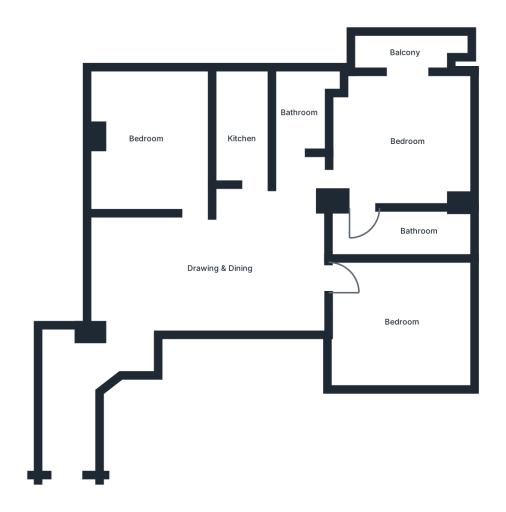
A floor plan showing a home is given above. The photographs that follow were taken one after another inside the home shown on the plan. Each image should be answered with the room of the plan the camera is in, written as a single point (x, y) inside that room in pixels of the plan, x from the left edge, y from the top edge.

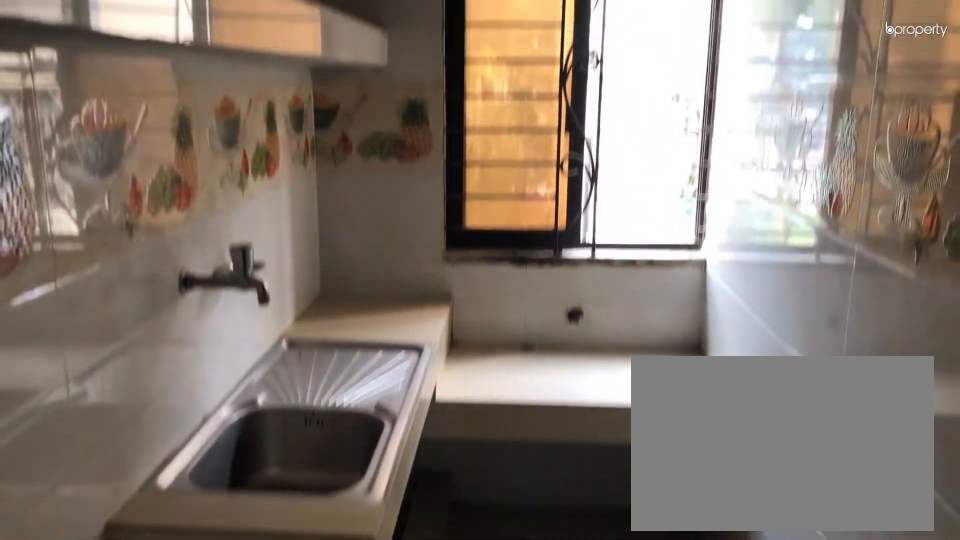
(245, 126)
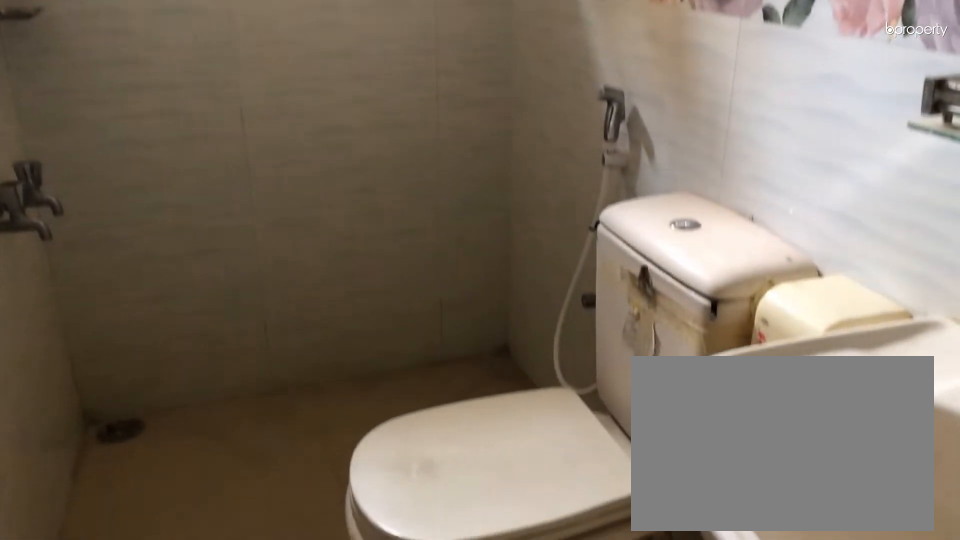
(301, 107)
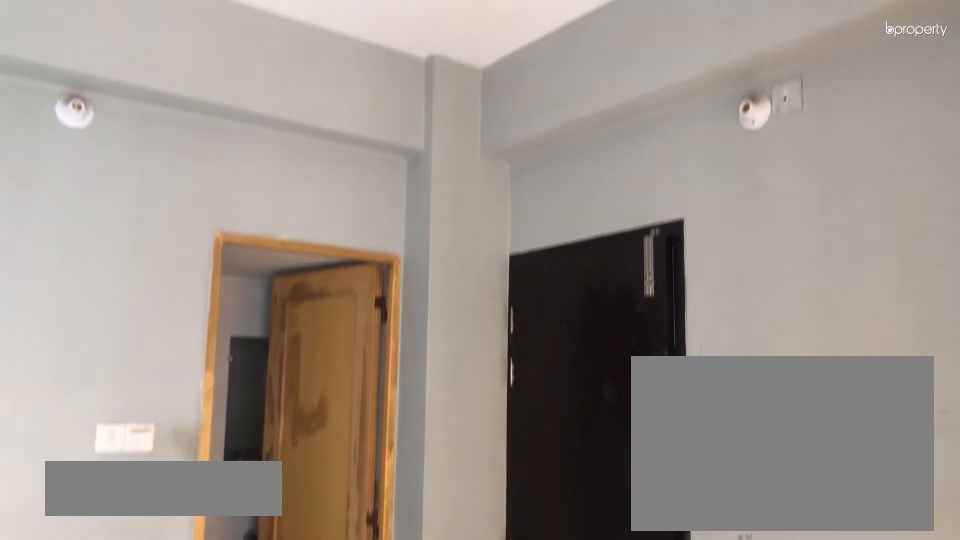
(404, 126)
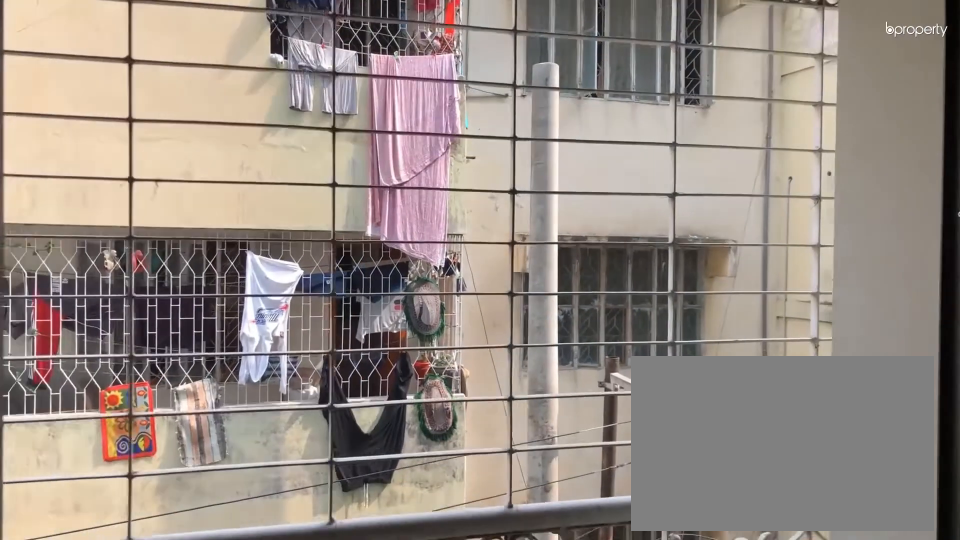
(410, 53)
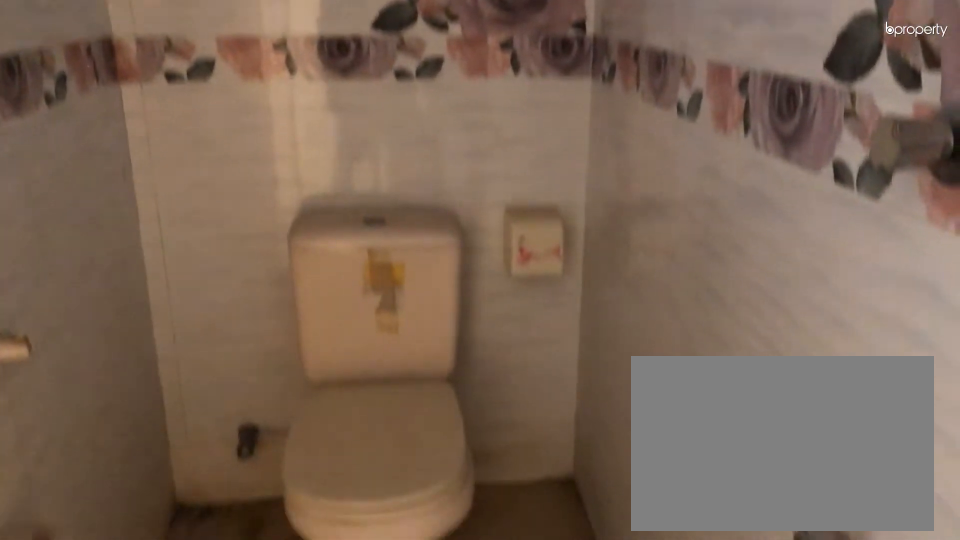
(389, 232)
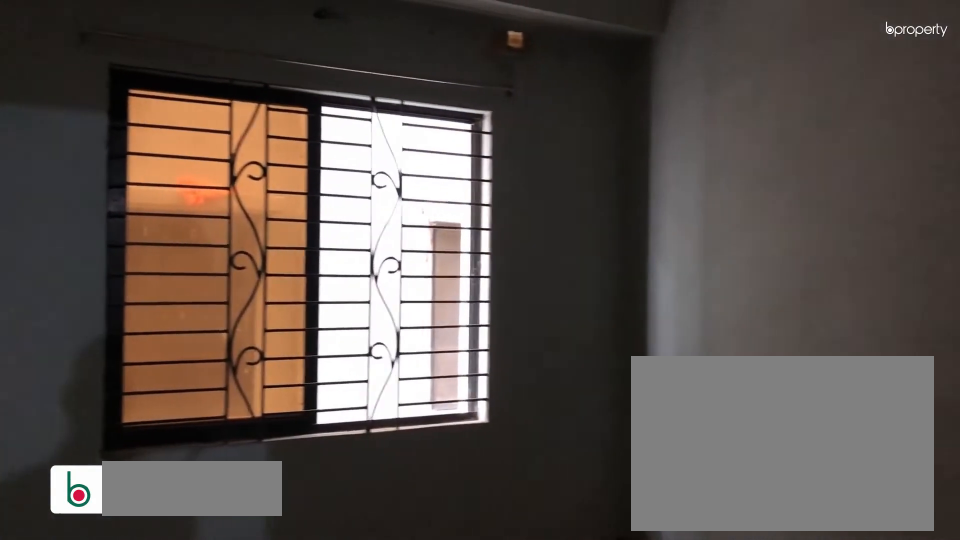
(402, 316)
